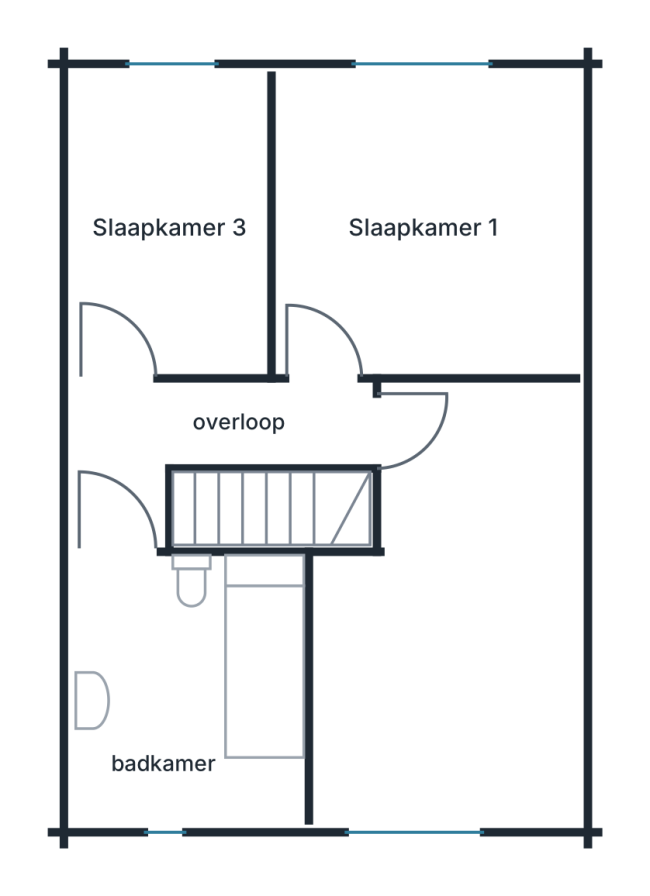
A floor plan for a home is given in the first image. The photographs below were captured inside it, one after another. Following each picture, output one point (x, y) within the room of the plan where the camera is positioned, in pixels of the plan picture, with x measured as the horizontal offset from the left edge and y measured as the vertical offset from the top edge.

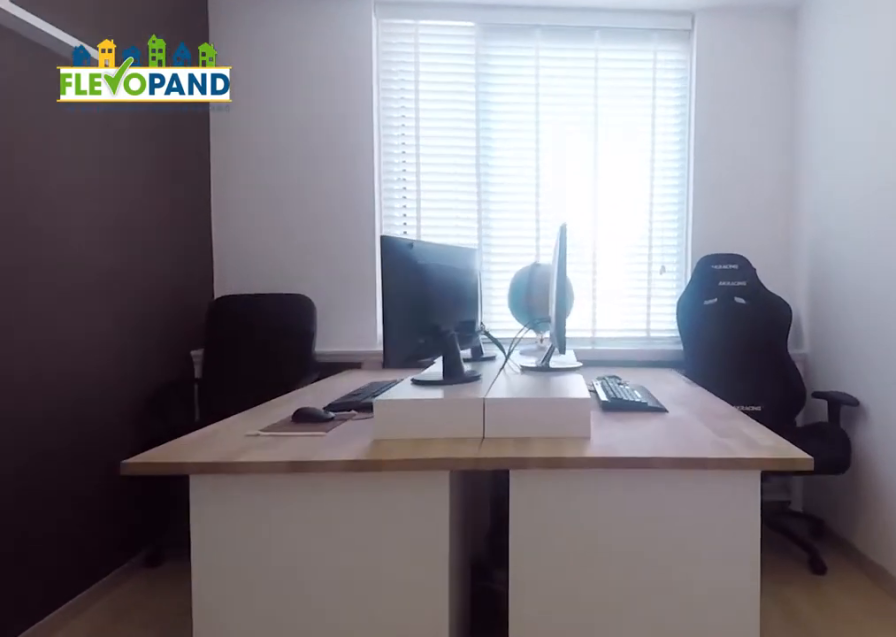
(454, 620)
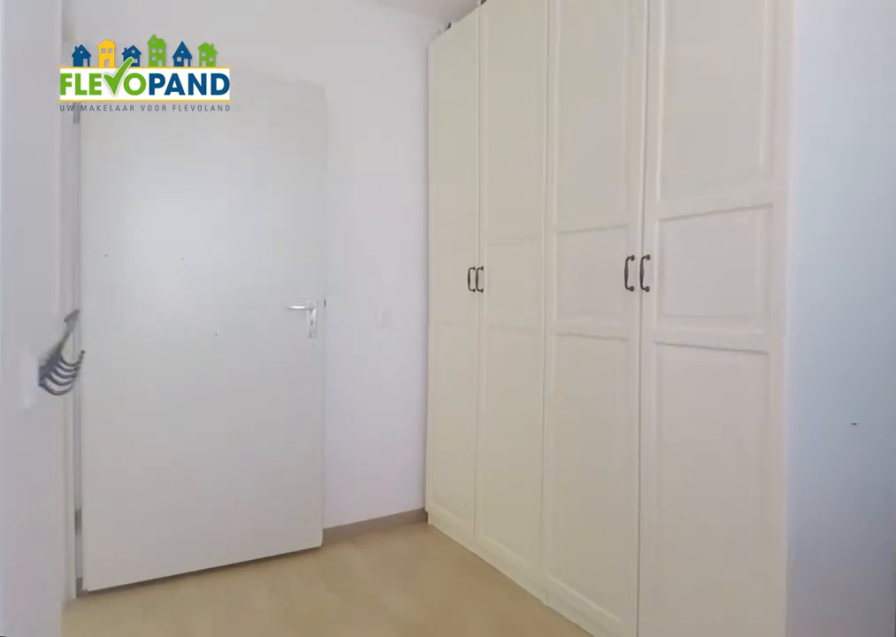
(454, 620)
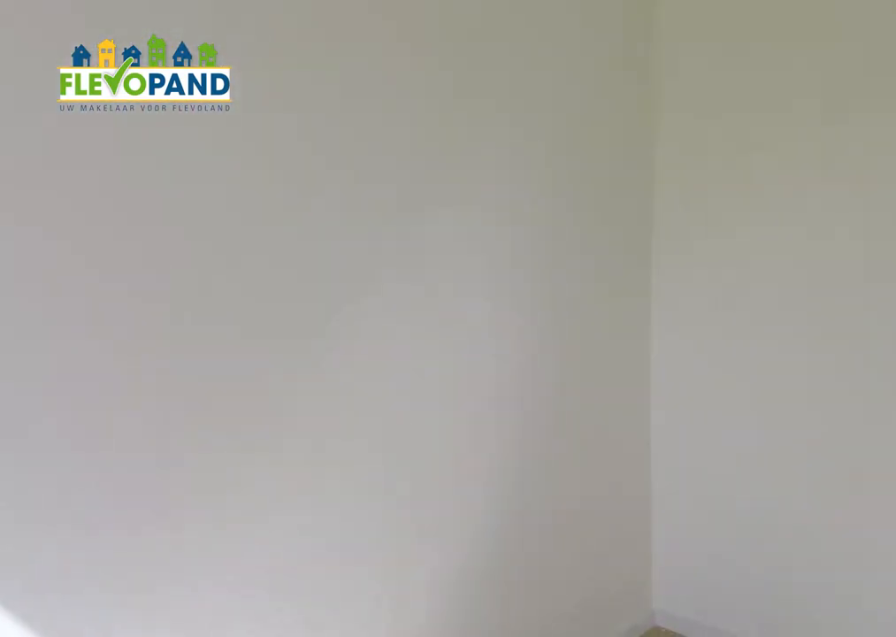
(169, 223)
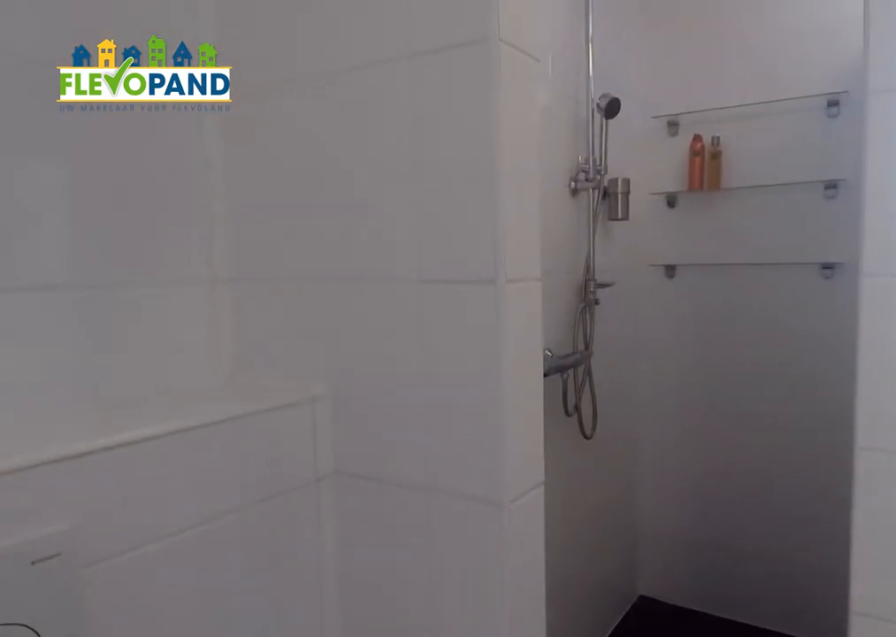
(257, 649)
